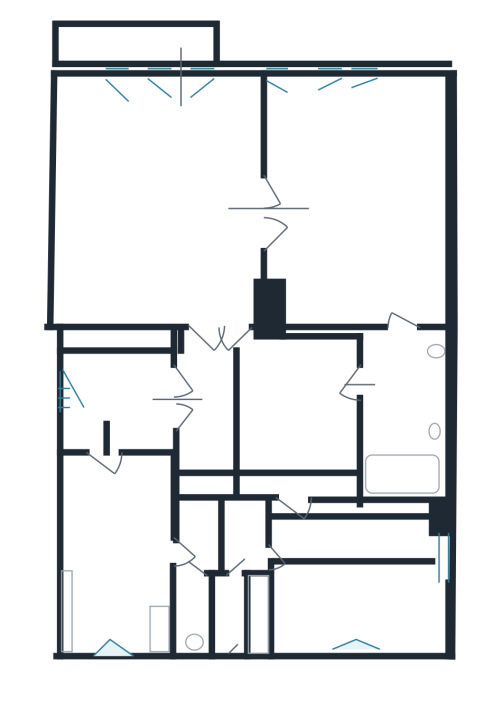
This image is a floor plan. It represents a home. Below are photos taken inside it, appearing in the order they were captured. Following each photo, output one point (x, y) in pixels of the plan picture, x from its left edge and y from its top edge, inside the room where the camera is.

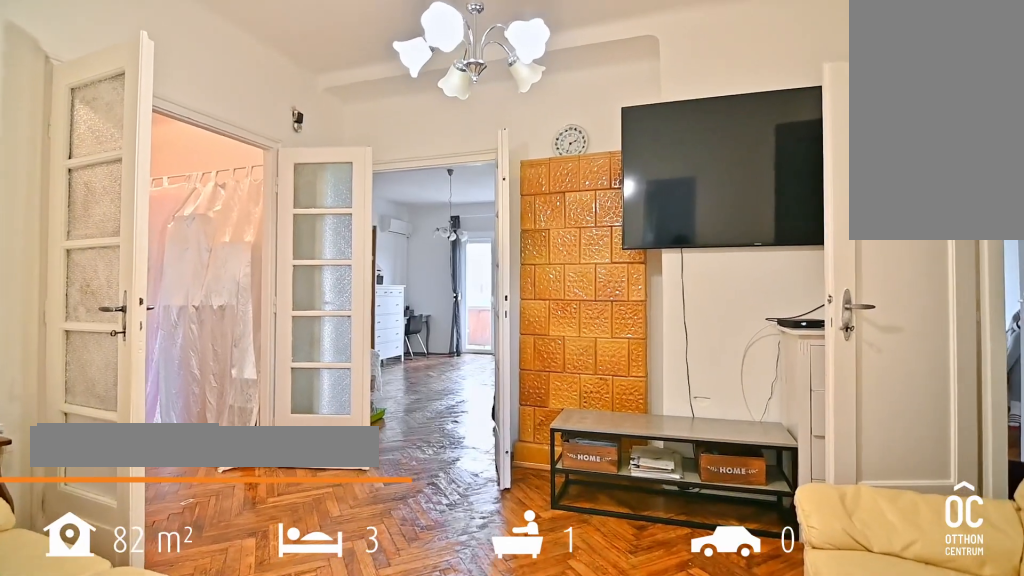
(266, 405)
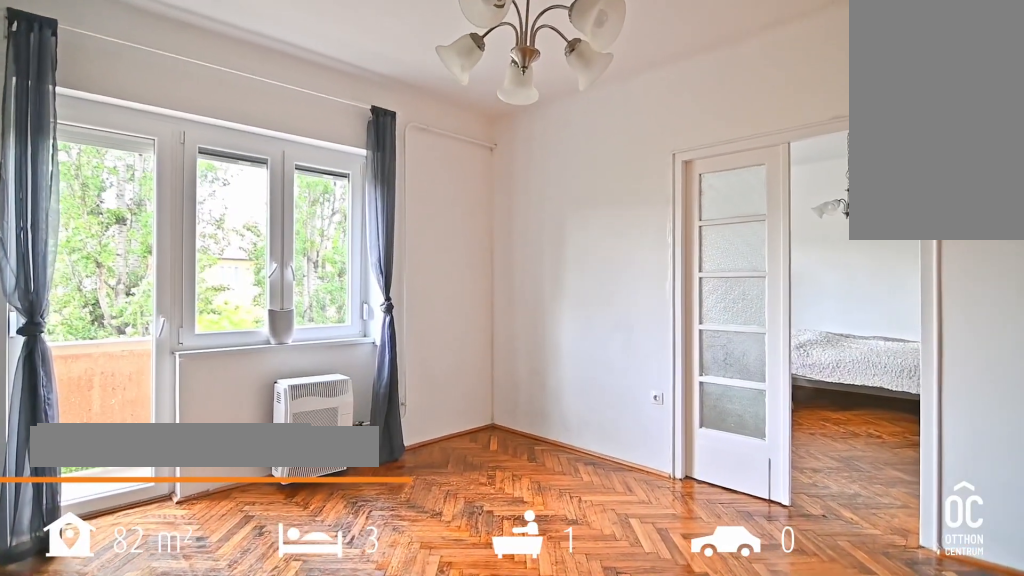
(150, 205)
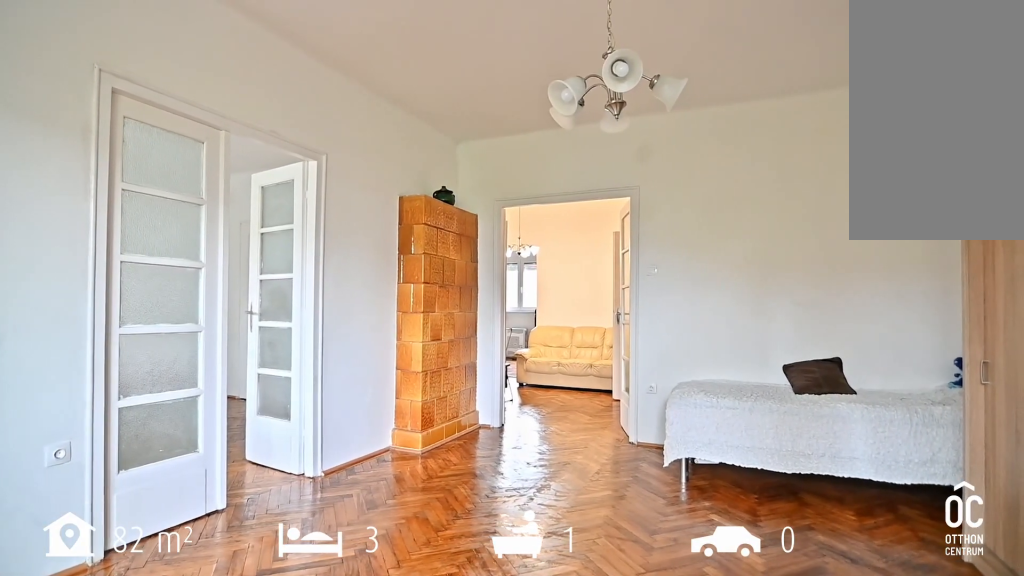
(150, 205)
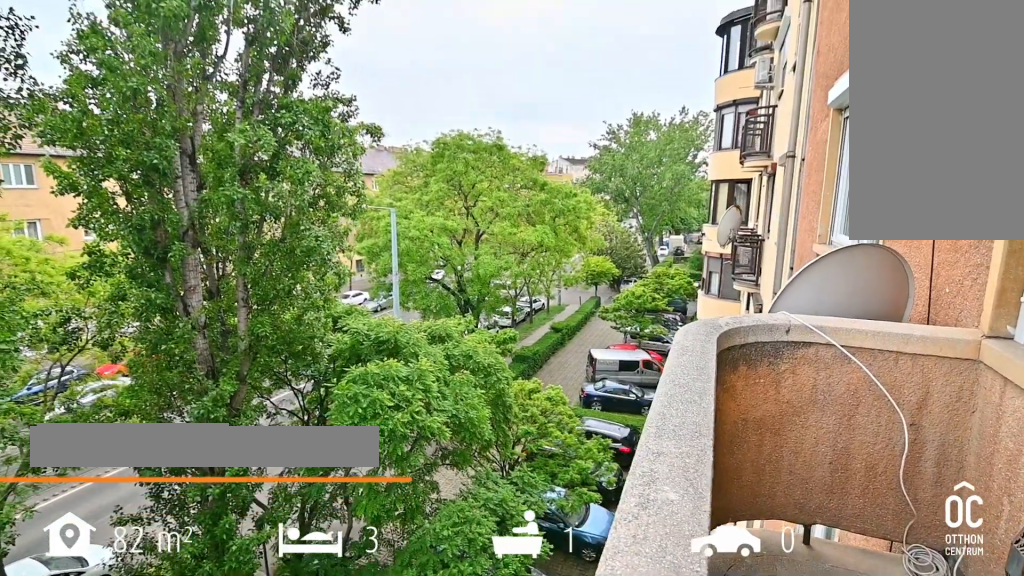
(137, 44)
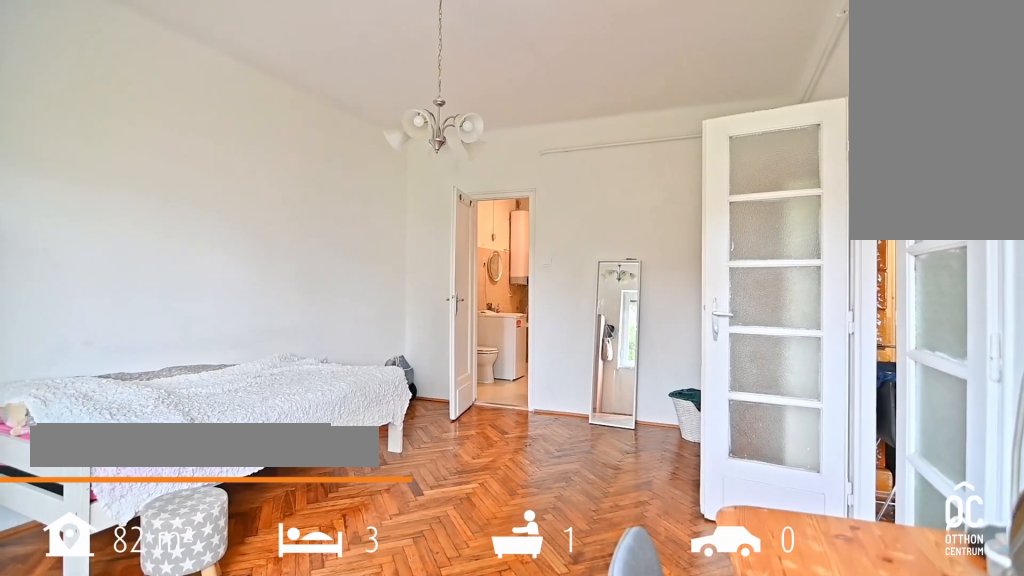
(353, 207)
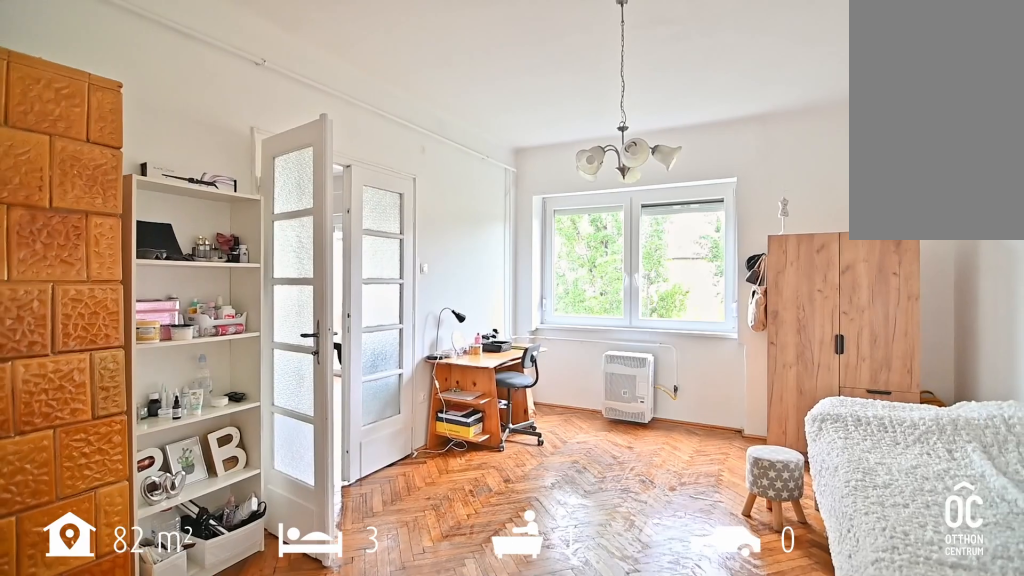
(352, 207)
